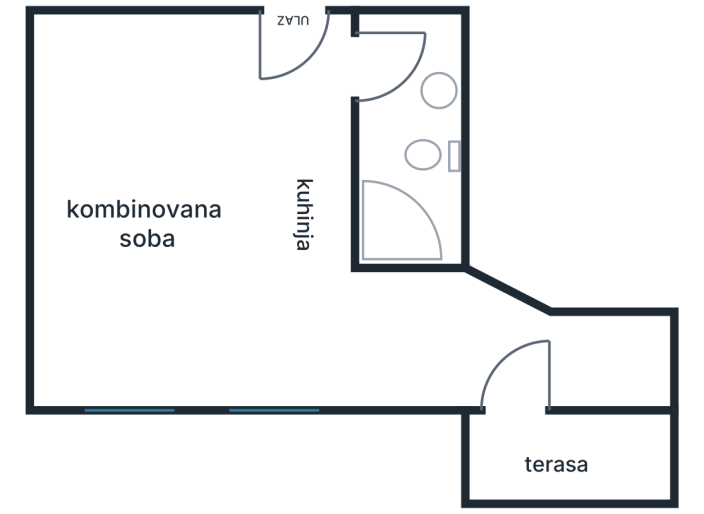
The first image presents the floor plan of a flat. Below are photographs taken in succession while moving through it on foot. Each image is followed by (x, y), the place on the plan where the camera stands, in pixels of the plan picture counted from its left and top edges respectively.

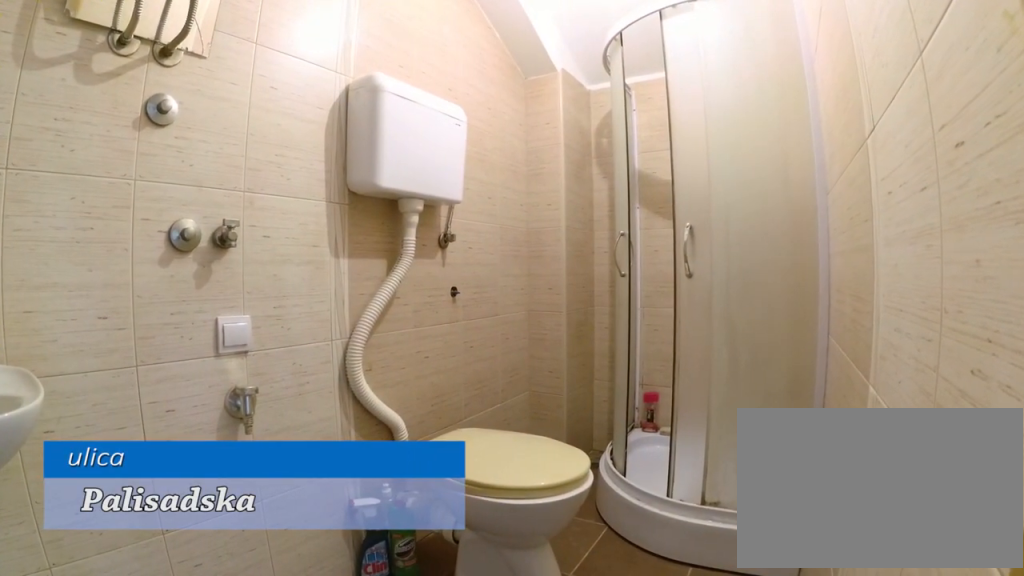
(369, 48)
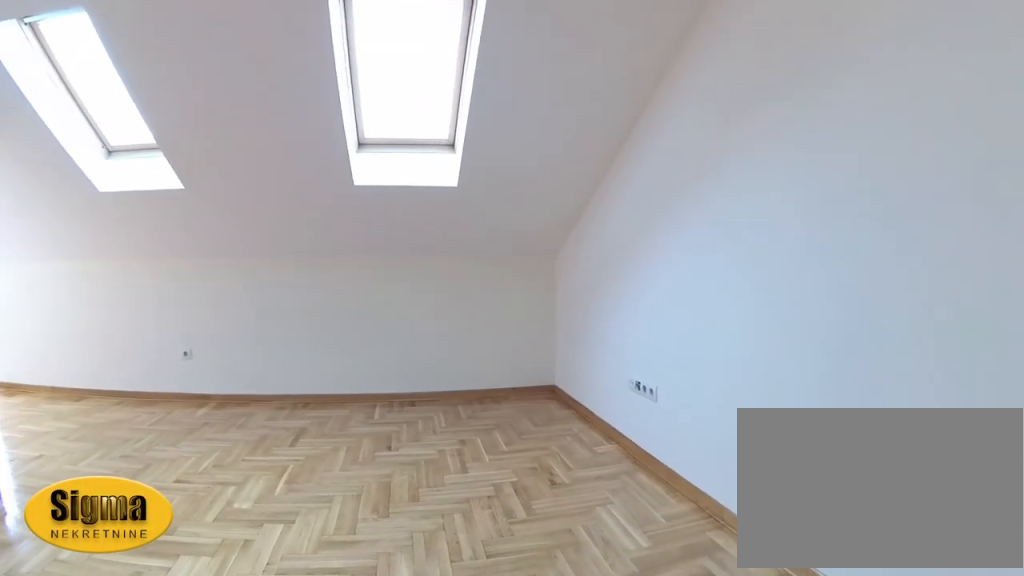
(151, 86)
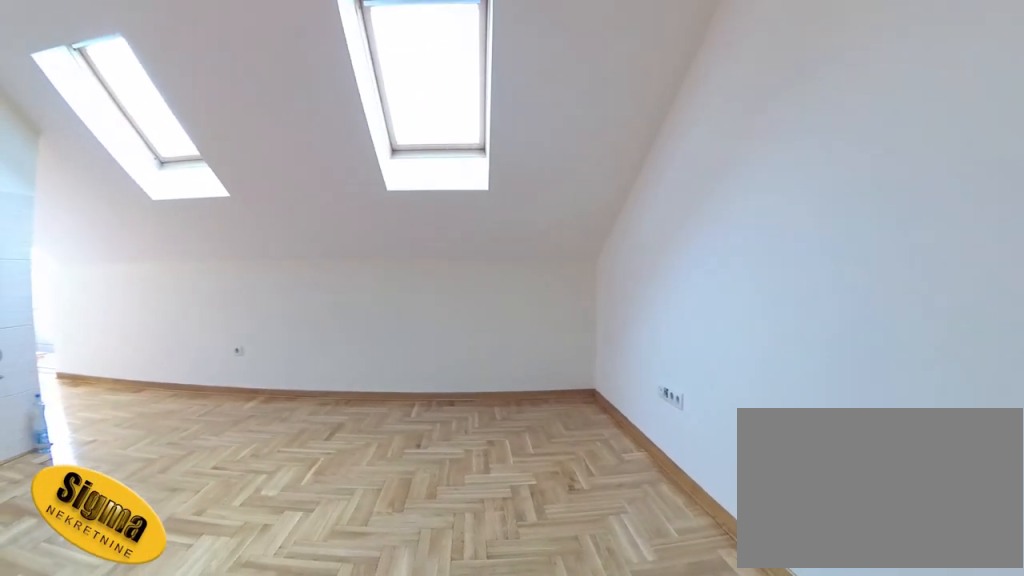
(134, 84)
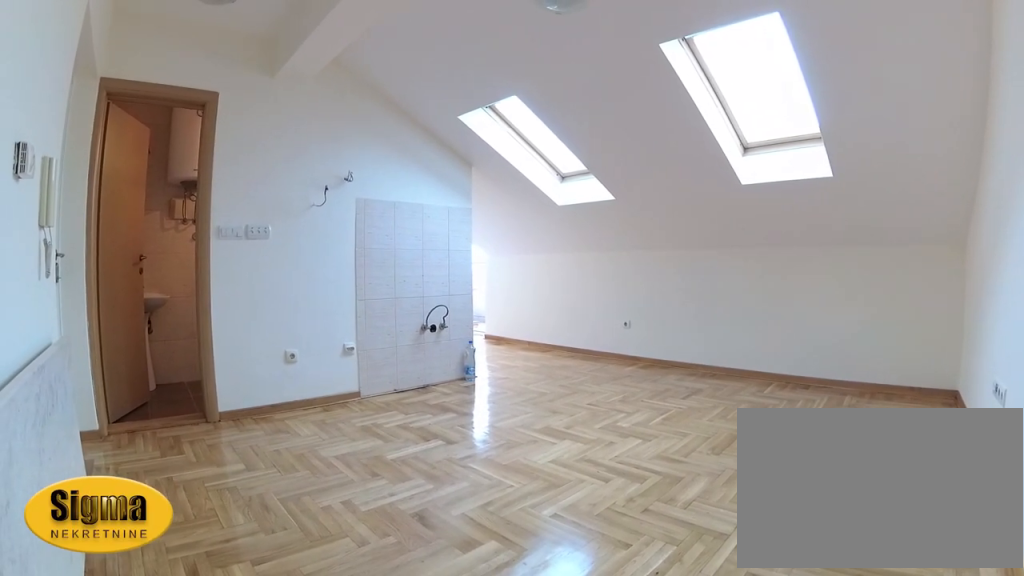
(93, 57)
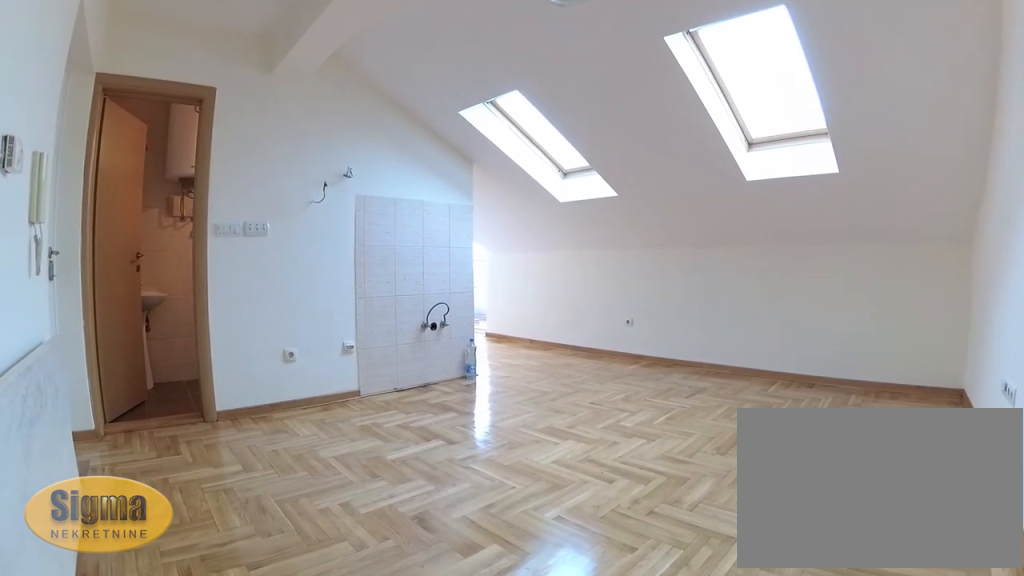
(93, 57)
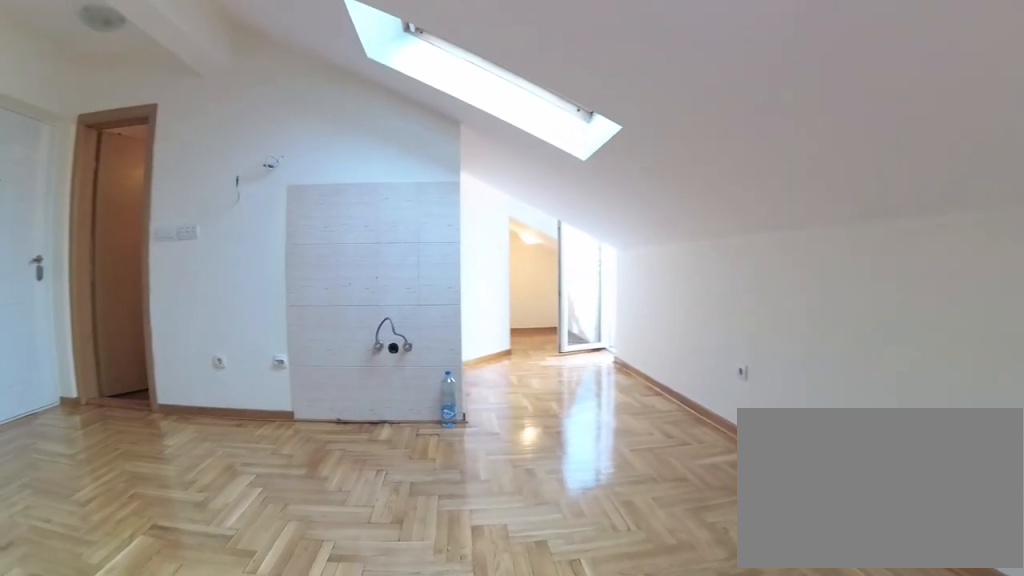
(82, 268)
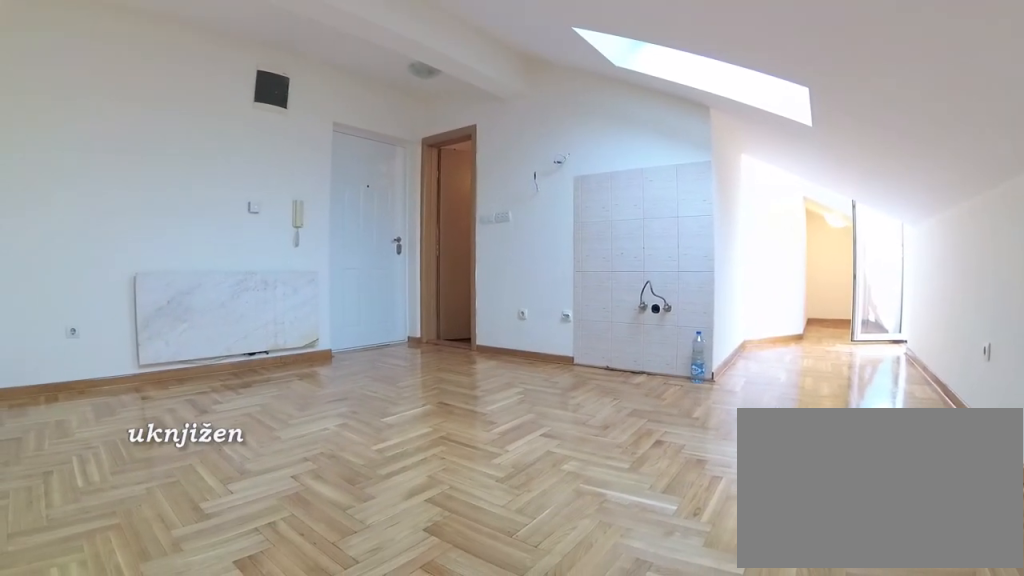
(88, 331)
